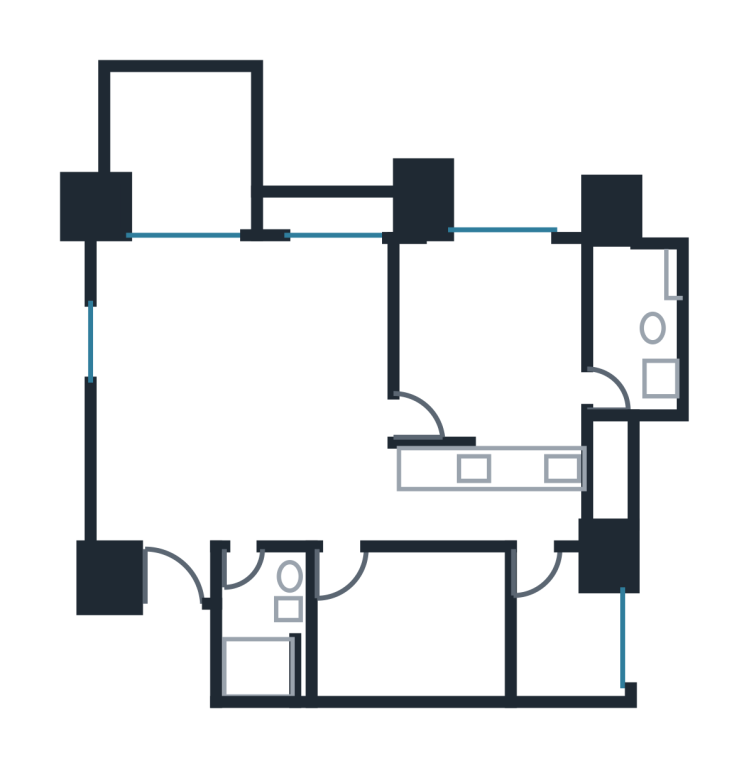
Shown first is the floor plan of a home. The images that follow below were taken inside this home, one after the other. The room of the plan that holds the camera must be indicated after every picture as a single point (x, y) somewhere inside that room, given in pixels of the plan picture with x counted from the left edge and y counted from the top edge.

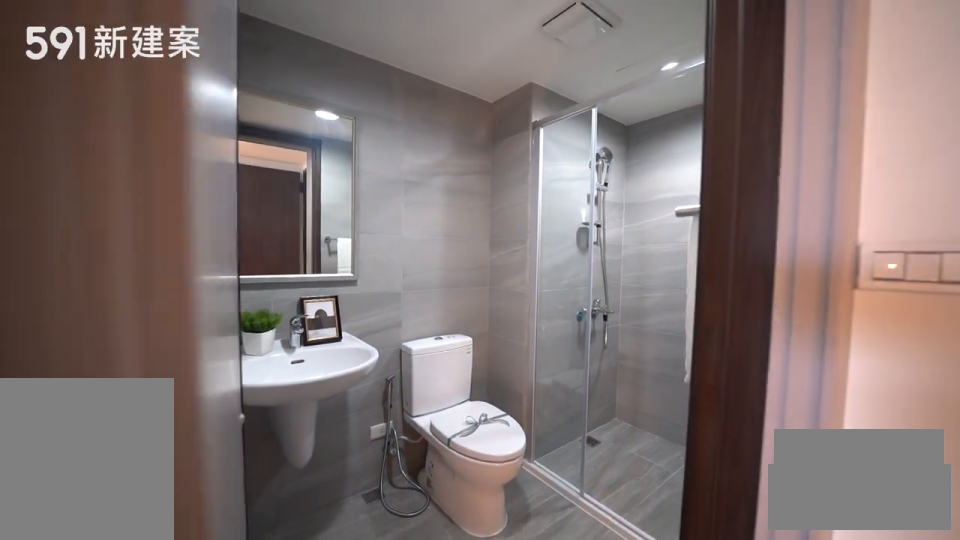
(260, 624)
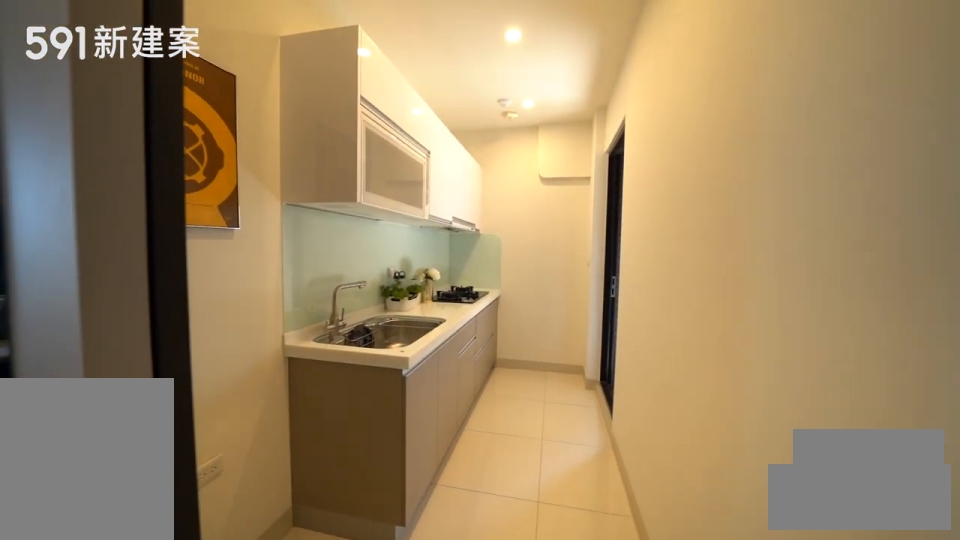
(495, 490)
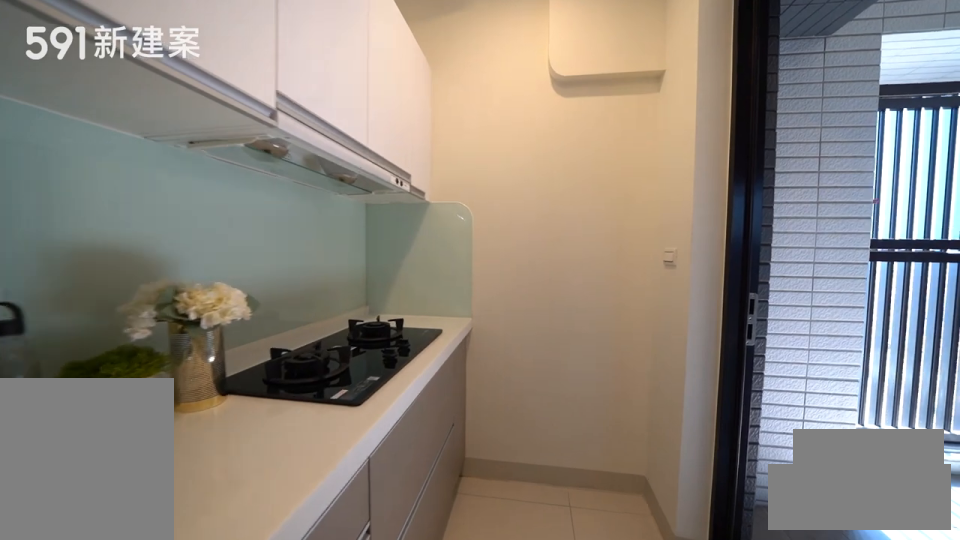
(495, 490)
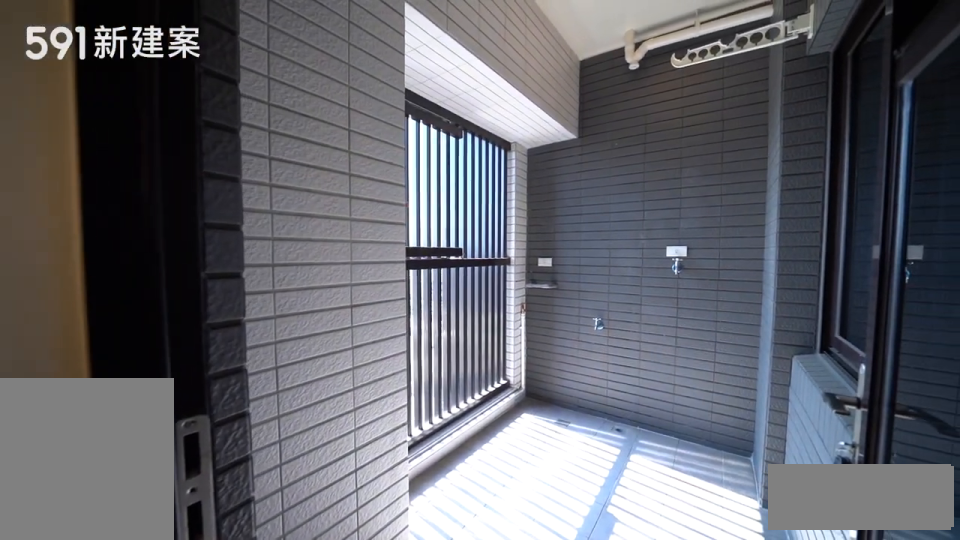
(559, 622)
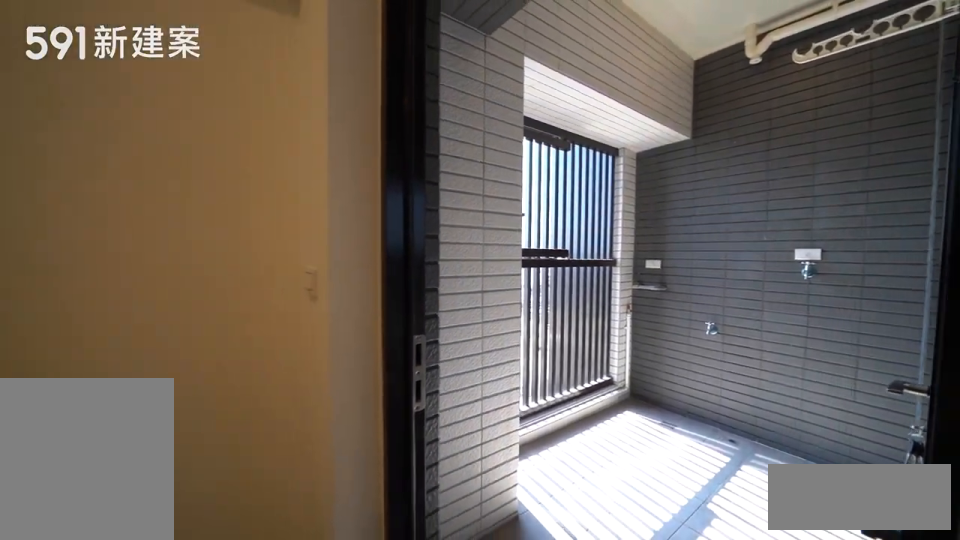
(559, 622)
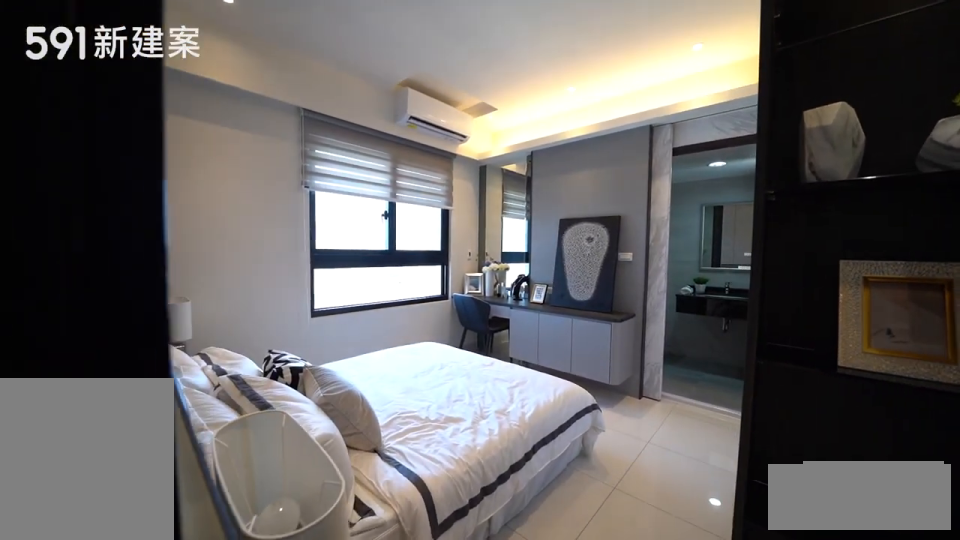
(493, 340)
